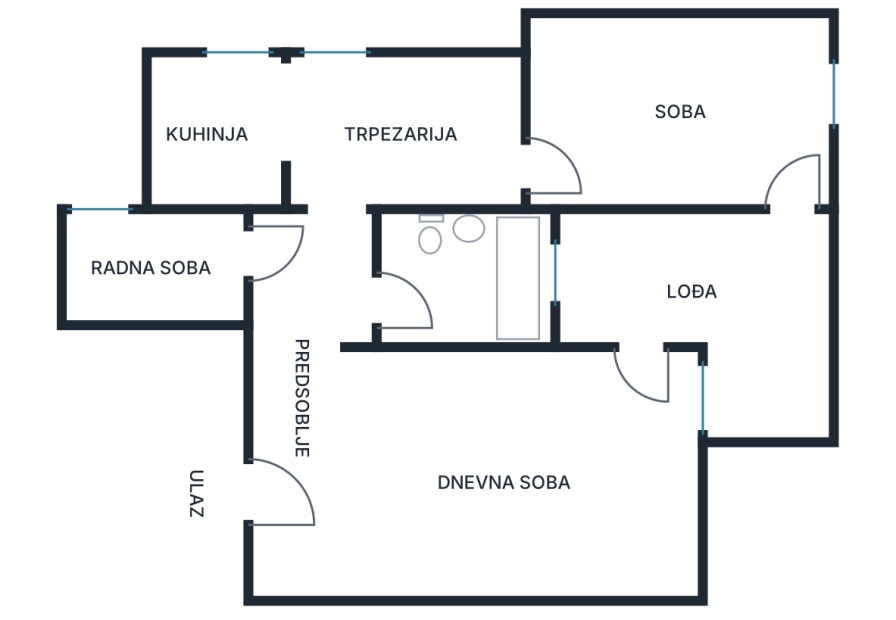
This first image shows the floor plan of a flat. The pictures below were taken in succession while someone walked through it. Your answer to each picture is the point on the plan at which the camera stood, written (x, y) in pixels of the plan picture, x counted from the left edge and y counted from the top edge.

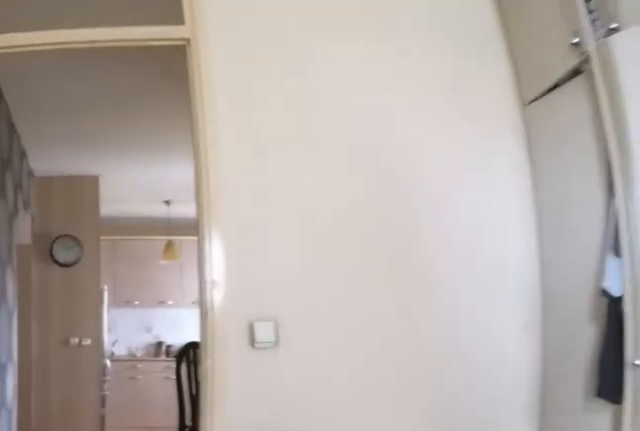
(715, 177)
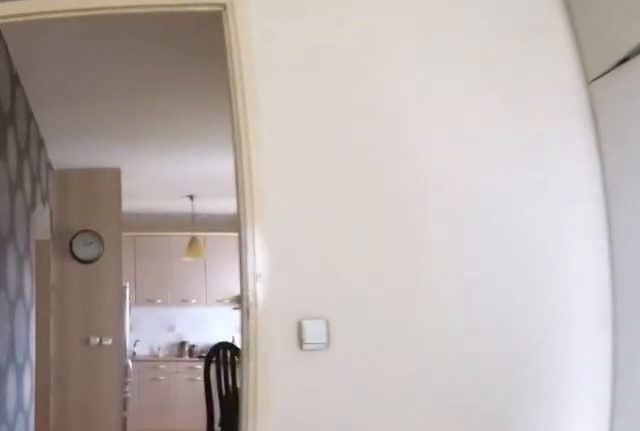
(700, 177)
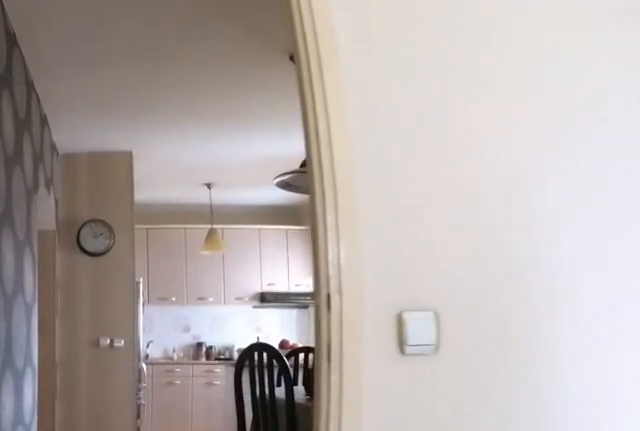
(669, 177)
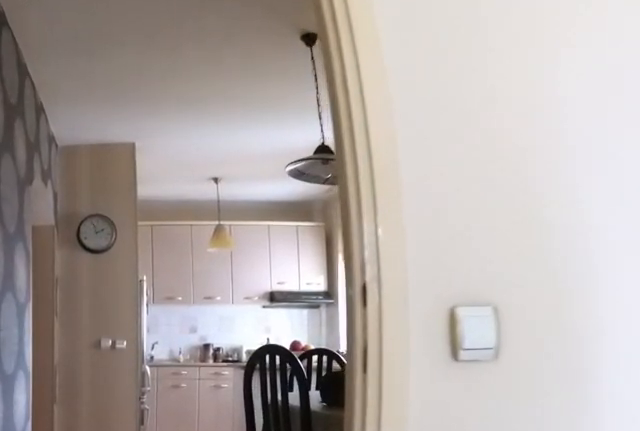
(654, 177)
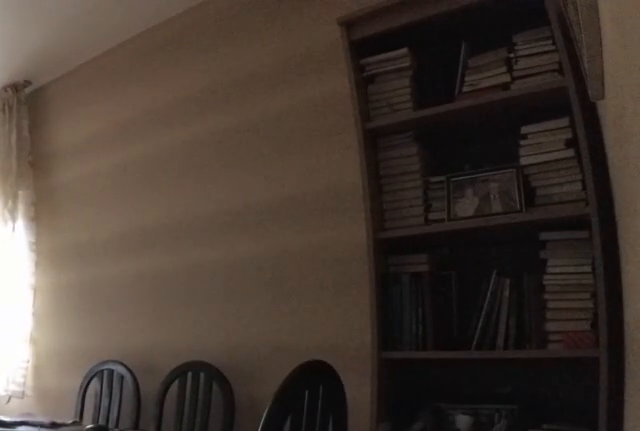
(522, 177)
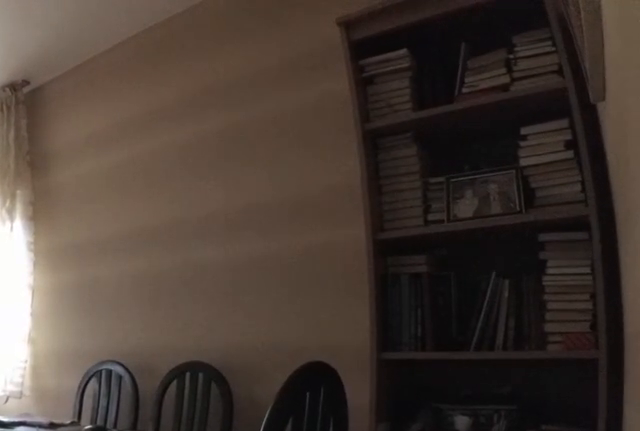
(522, 177)
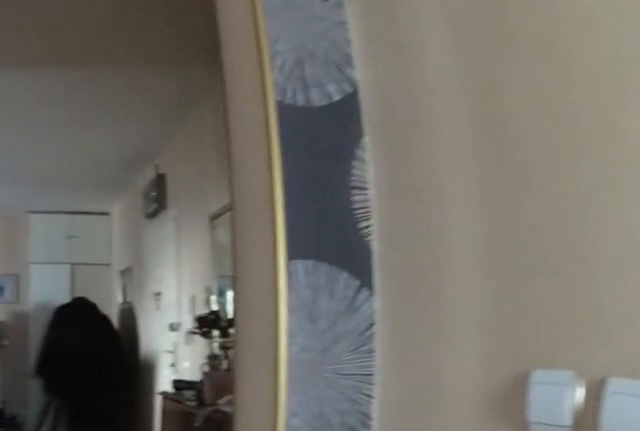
(323, 154)
